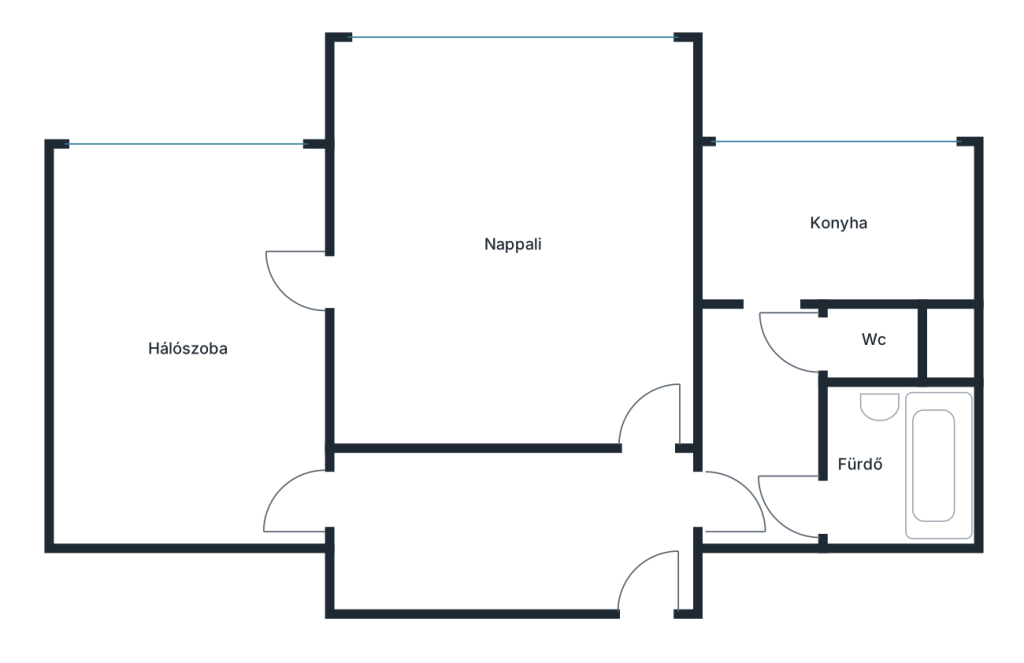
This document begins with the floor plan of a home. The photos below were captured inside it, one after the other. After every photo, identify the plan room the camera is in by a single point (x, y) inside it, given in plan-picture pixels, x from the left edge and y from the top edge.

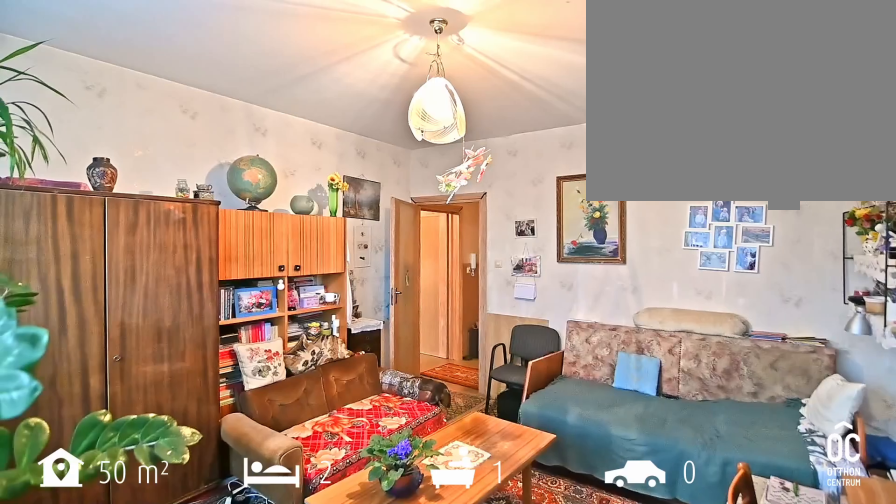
(513, 246)
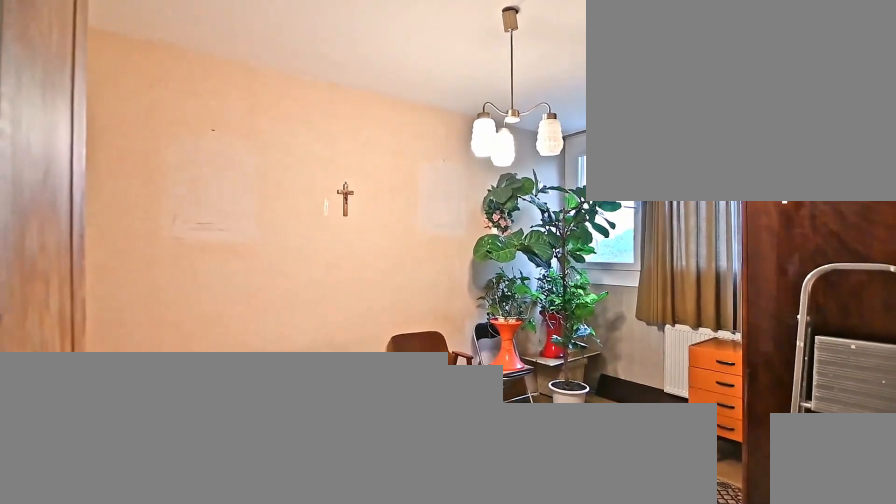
(190, 354)
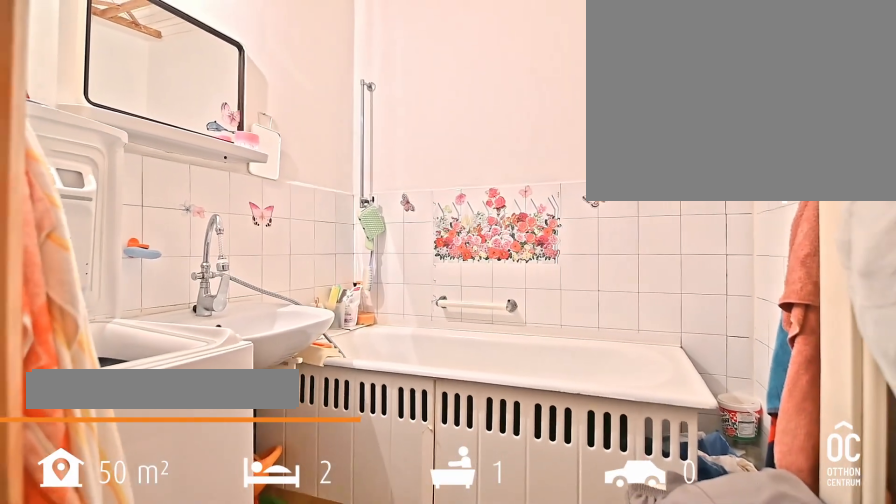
(894, 469)
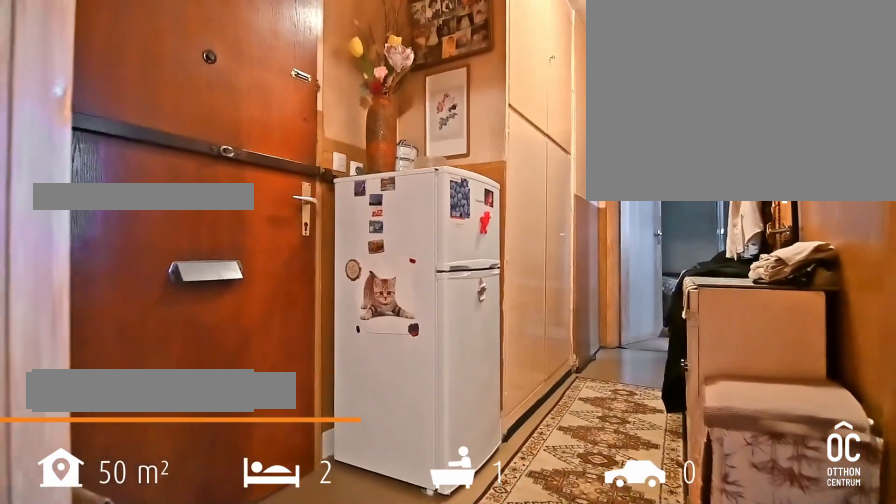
(526, 524)
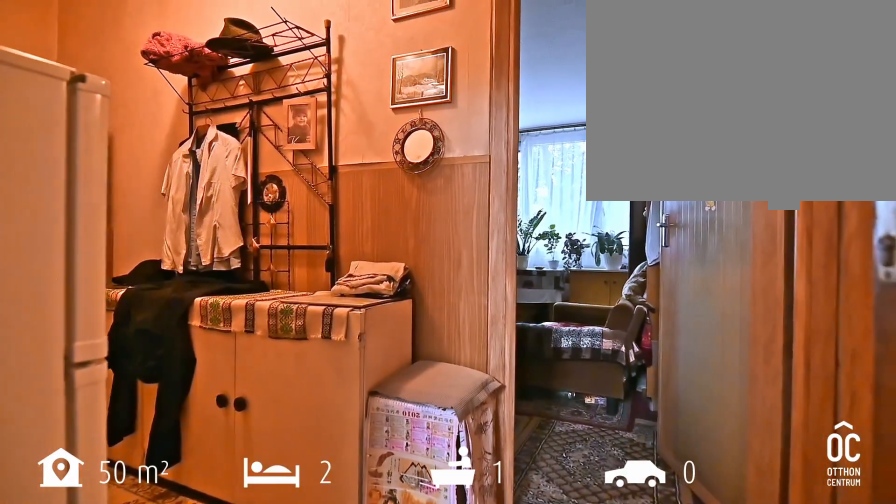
(526, 524)
